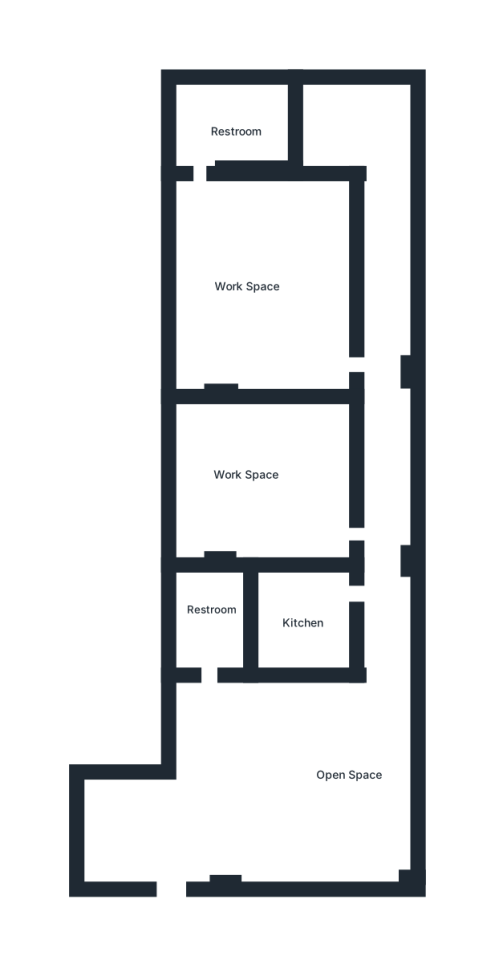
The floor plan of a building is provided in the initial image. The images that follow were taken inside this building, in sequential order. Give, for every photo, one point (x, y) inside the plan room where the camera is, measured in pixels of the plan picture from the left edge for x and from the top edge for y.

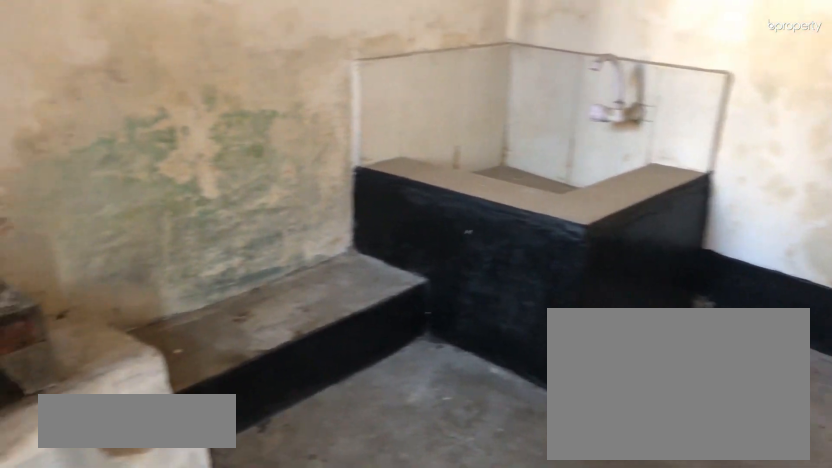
(302, 617)
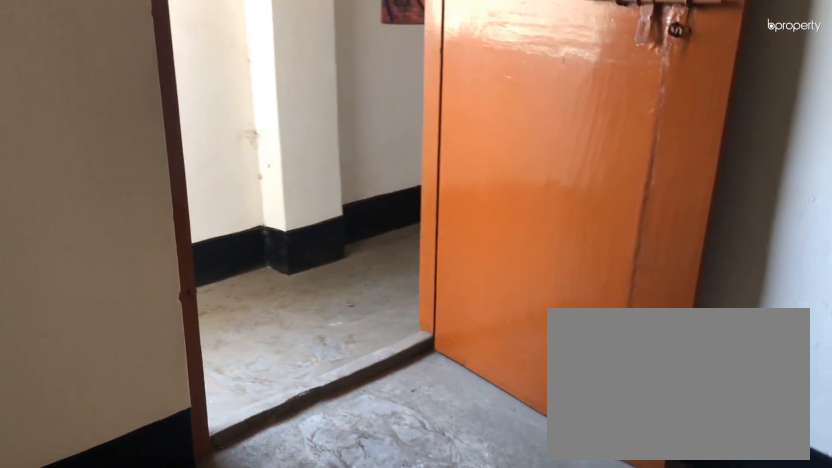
(243, 486)
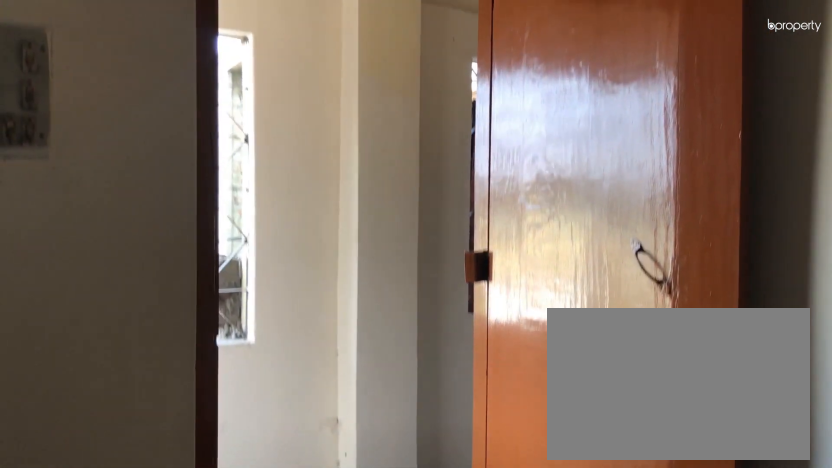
(243, 486)
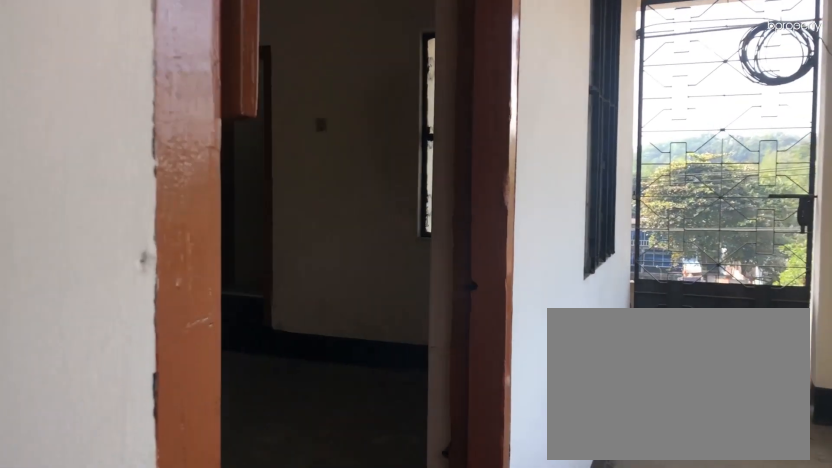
(372, 360)
